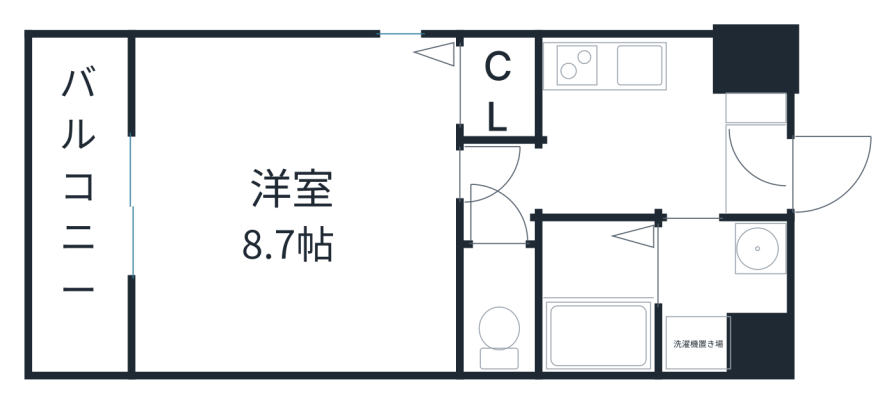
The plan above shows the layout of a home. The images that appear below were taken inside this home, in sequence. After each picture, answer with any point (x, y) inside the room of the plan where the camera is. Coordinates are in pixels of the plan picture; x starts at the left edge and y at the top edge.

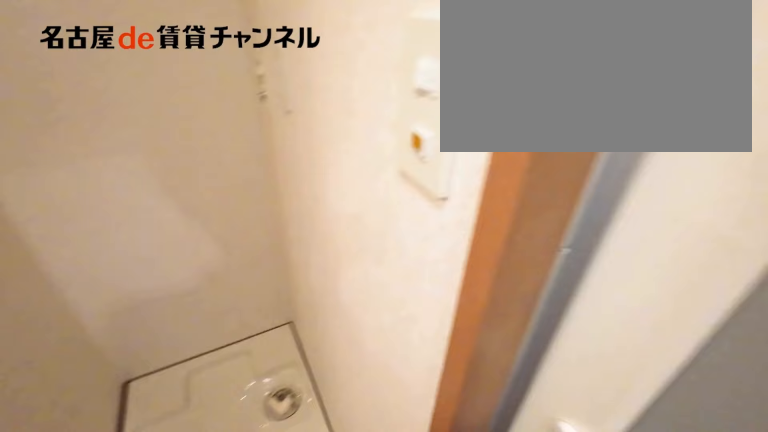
(724, 295)
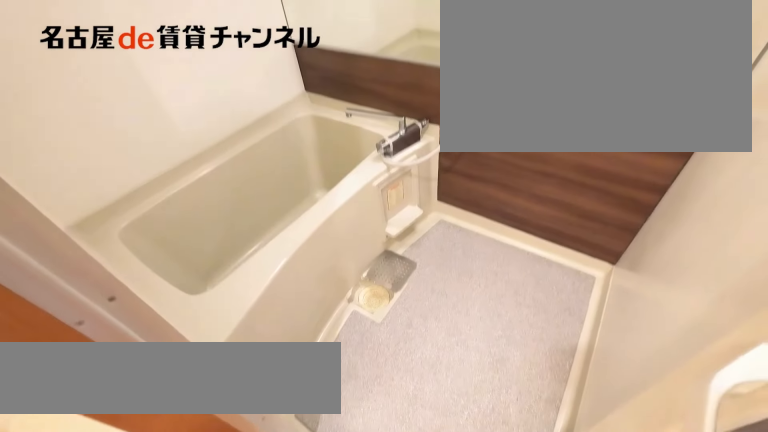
(593, 293)
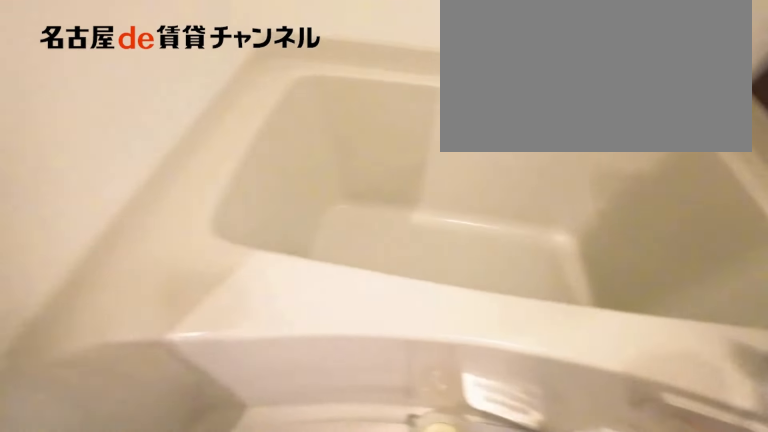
(593, 293)
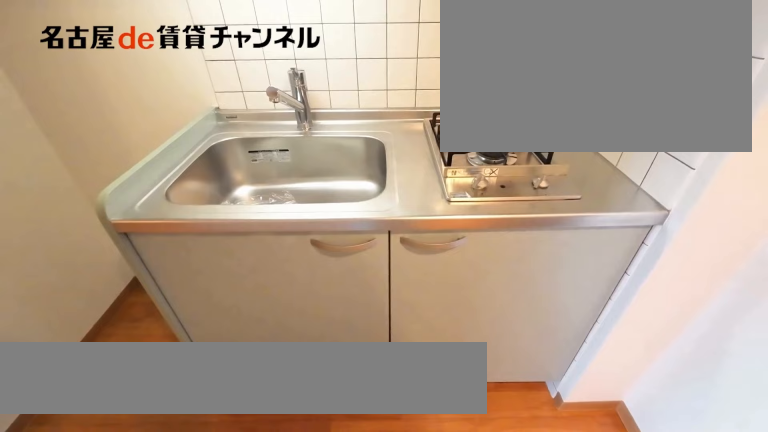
(625, 64)
